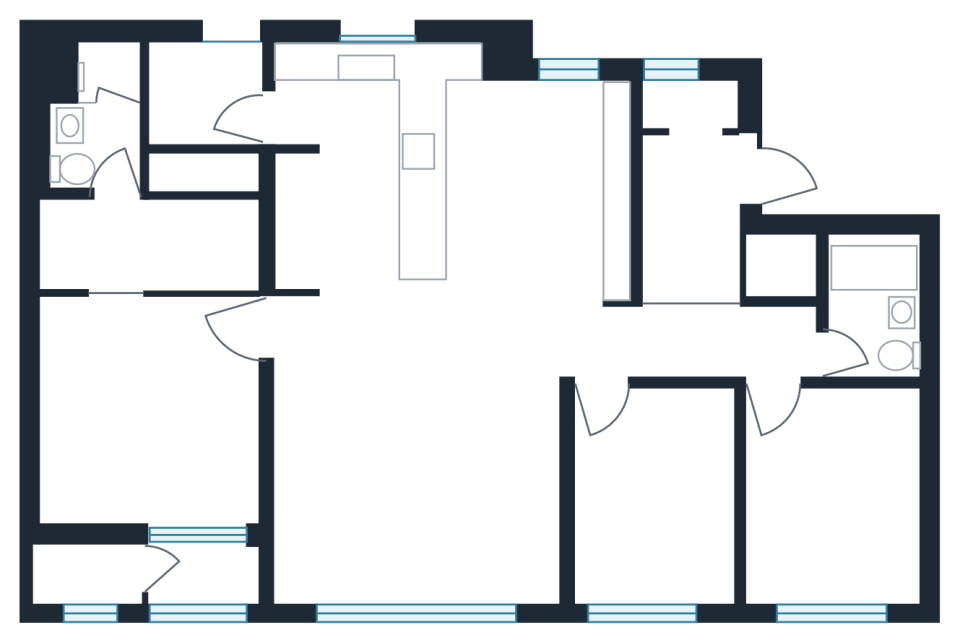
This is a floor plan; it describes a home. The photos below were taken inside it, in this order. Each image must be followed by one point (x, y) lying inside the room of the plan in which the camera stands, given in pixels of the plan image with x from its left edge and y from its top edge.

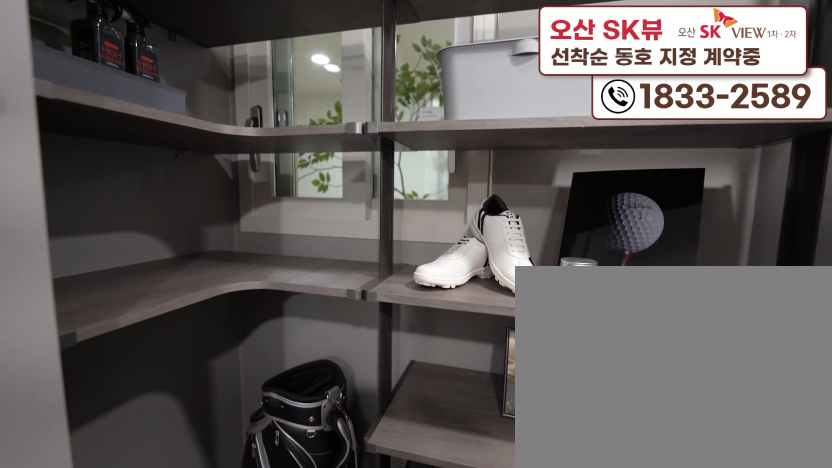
(699, 191)
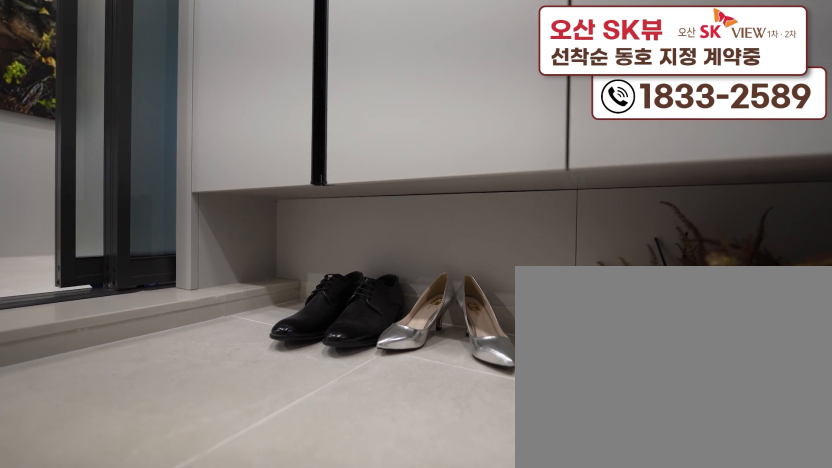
(699, 191)
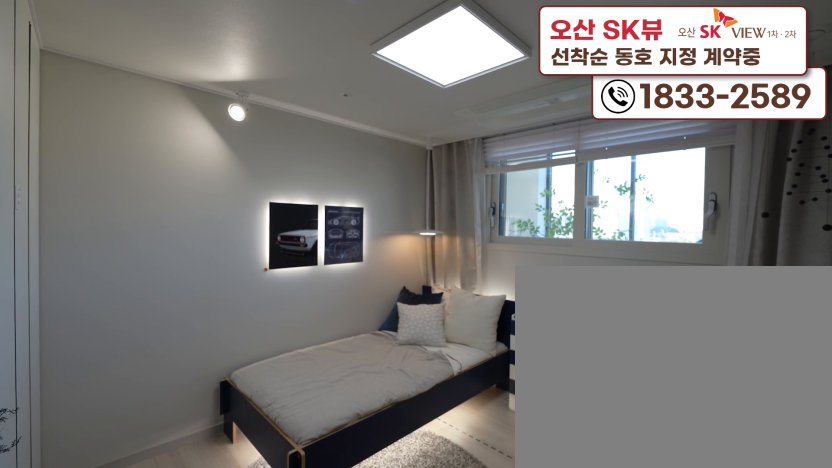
(824, 545)
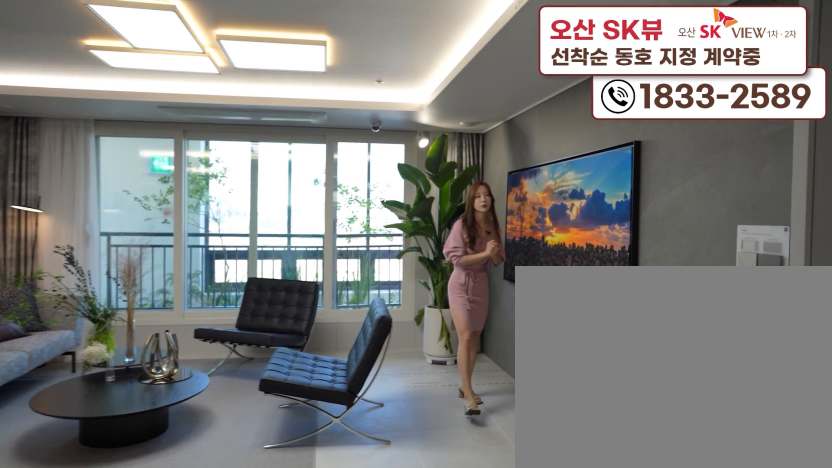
(421, 527)
